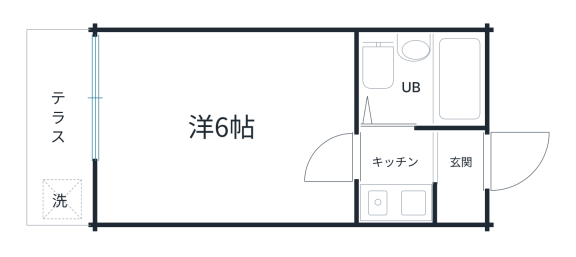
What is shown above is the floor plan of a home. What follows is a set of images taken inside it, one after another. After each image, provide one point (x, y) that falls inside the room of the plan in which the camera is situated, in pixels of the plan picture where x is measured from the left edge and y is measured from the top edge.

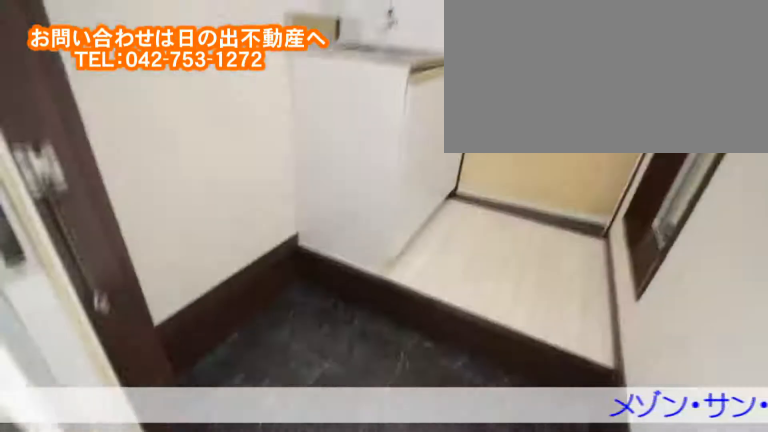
(441, 160)
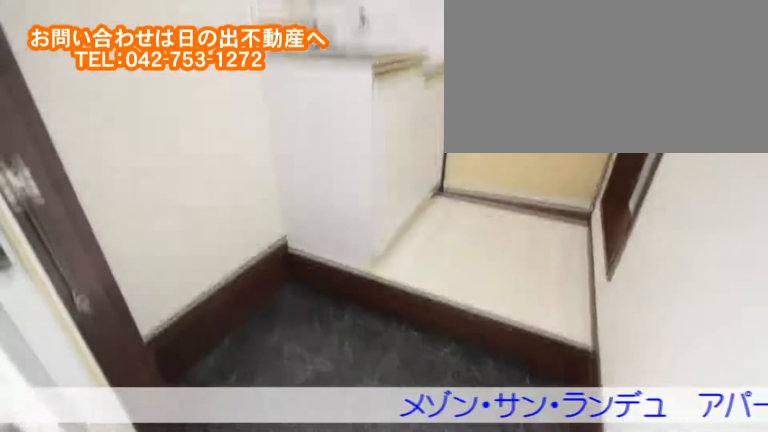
(441, 160)
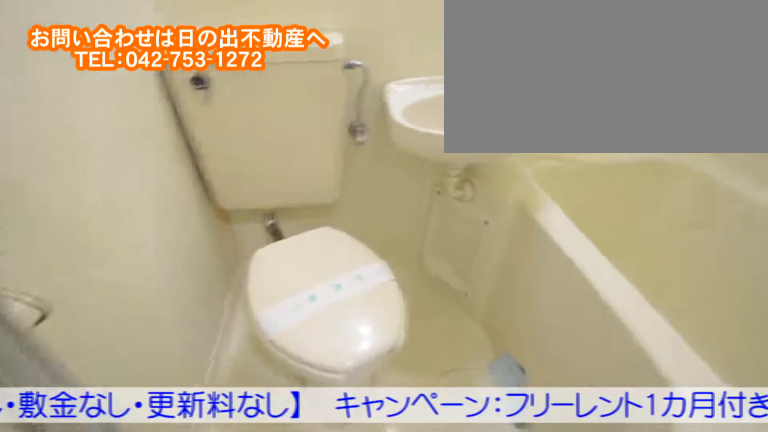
(448, 82)
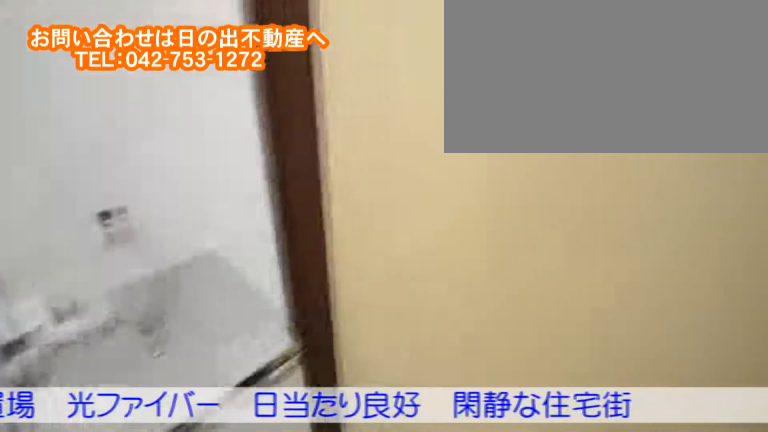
(397, 152)
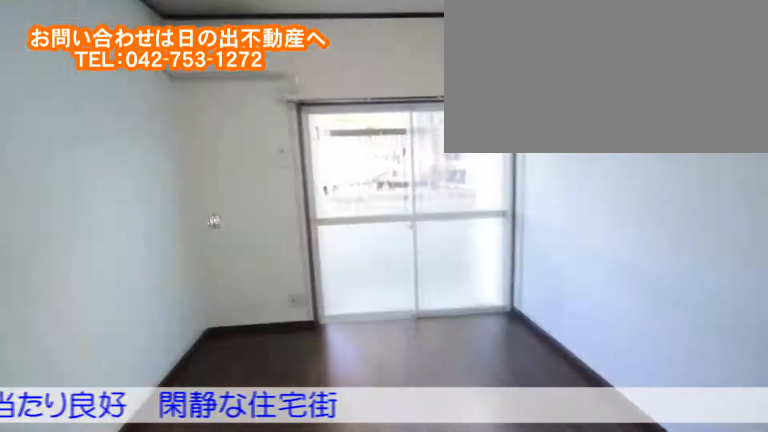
(157, 121)
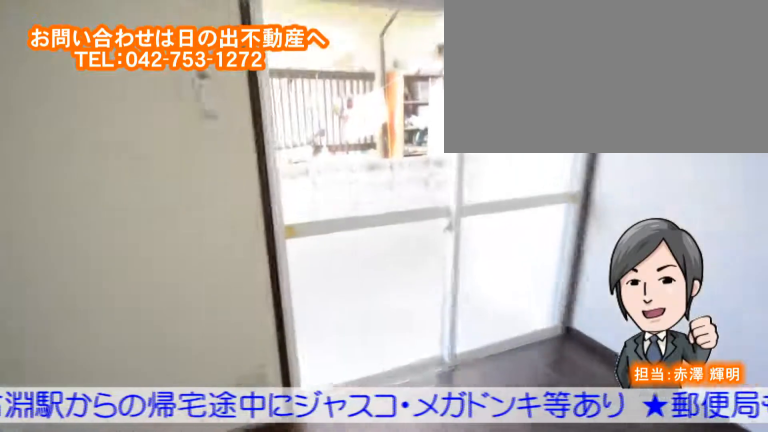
(157, 122)
